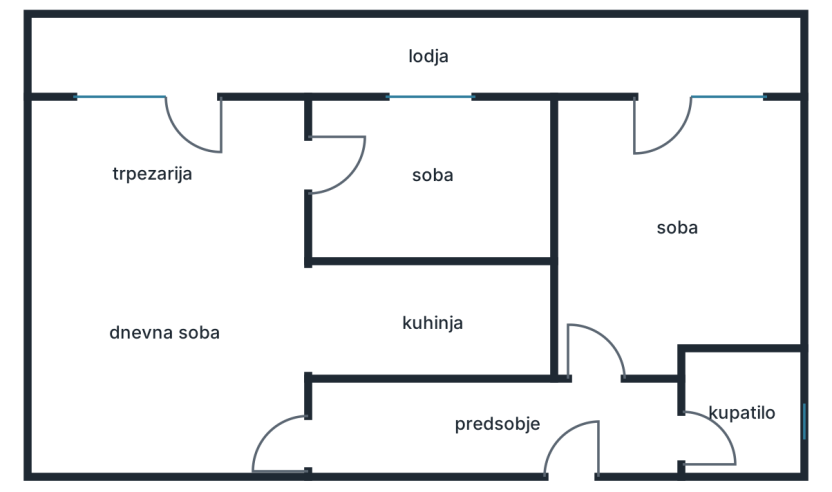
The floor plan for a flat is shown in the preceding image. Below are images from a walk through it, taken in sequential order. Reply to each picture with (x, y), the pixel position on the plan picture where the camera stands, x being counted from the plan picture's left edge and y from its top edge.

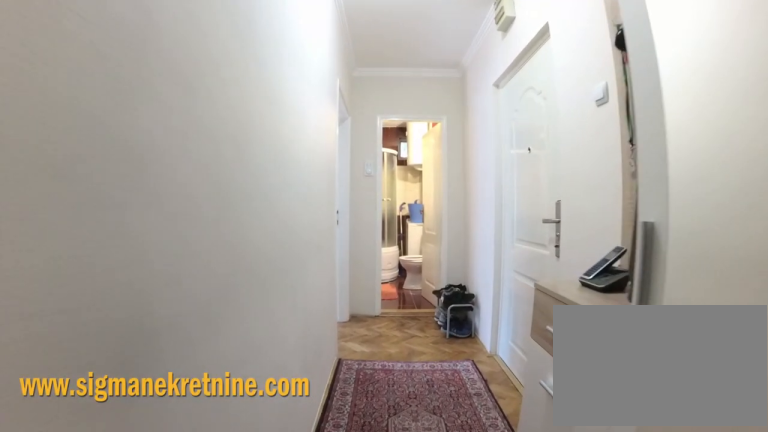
(356, 421)
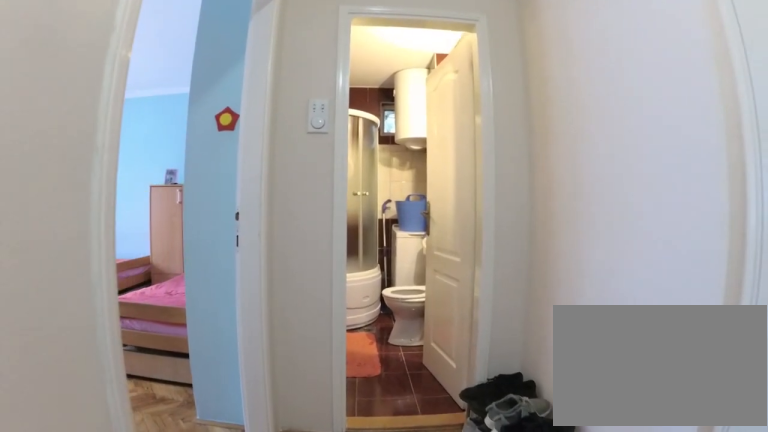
(541, 425)
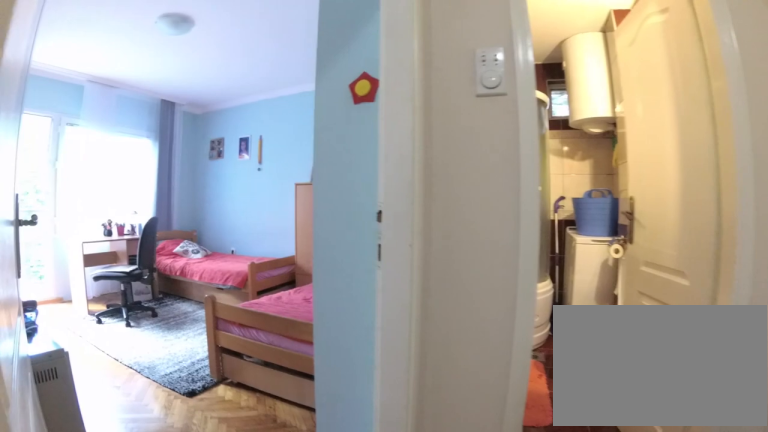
(561, 431)
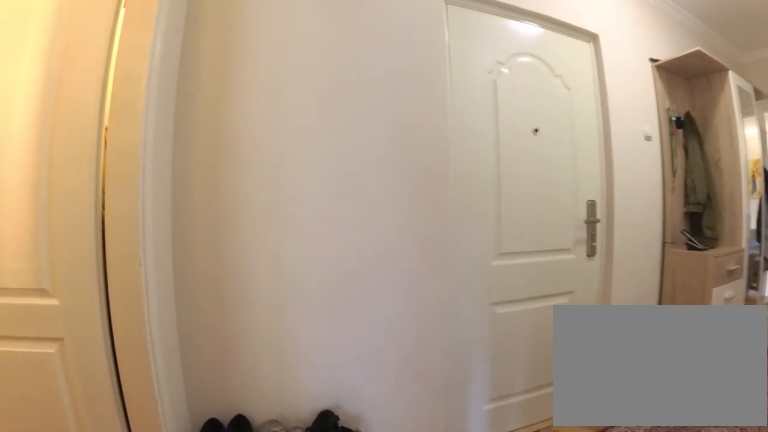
(599, 368)
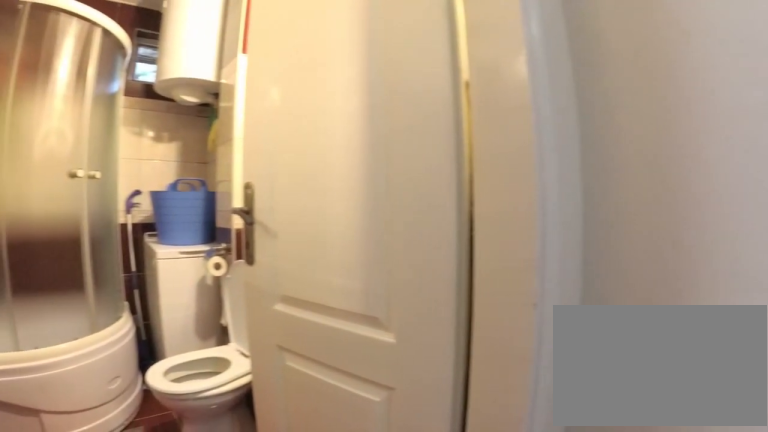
(621, 414)
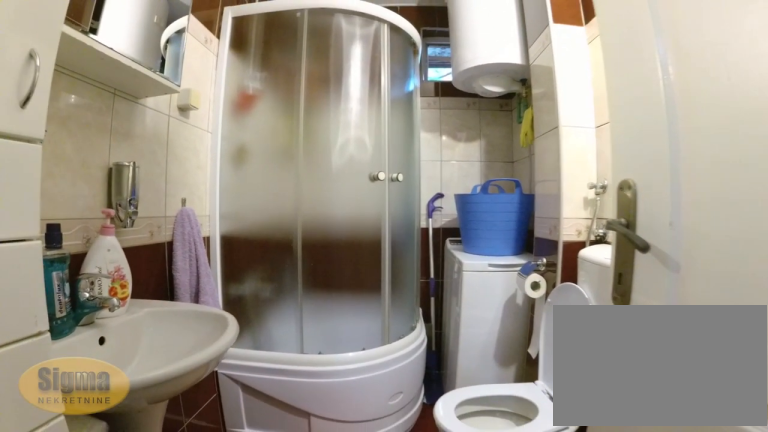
(647, 425)
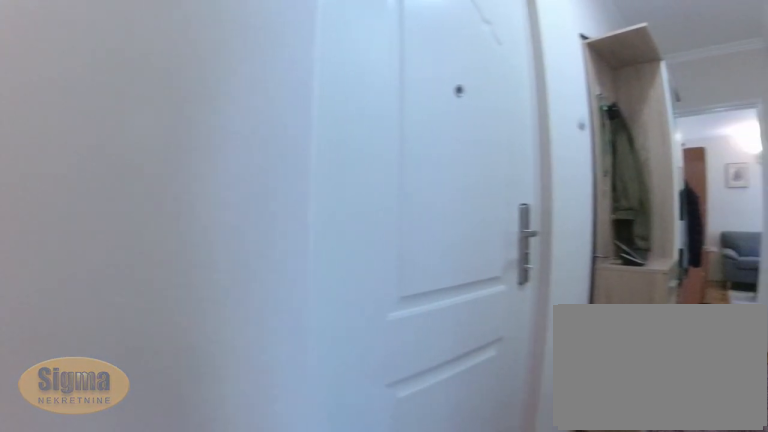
(639, 413)
